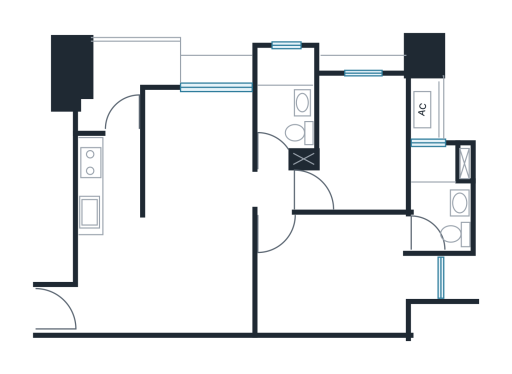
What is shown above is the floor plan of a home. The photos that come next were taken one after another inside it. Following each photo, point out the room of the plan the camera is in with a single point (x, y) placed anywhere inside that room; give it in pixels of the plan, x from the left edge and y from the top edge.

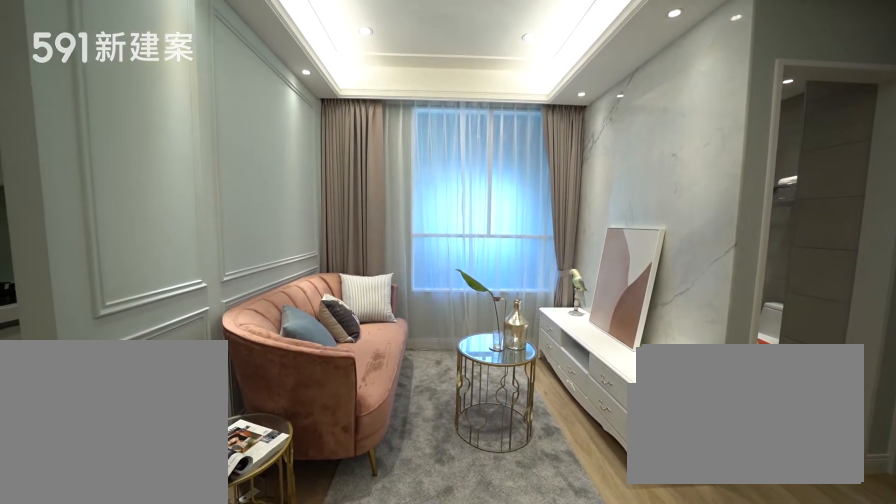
(196, 145)
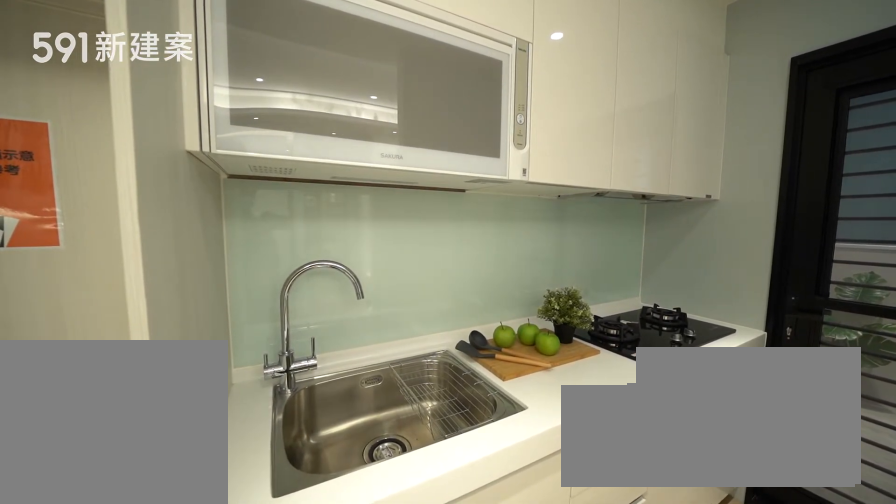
(109, 195)
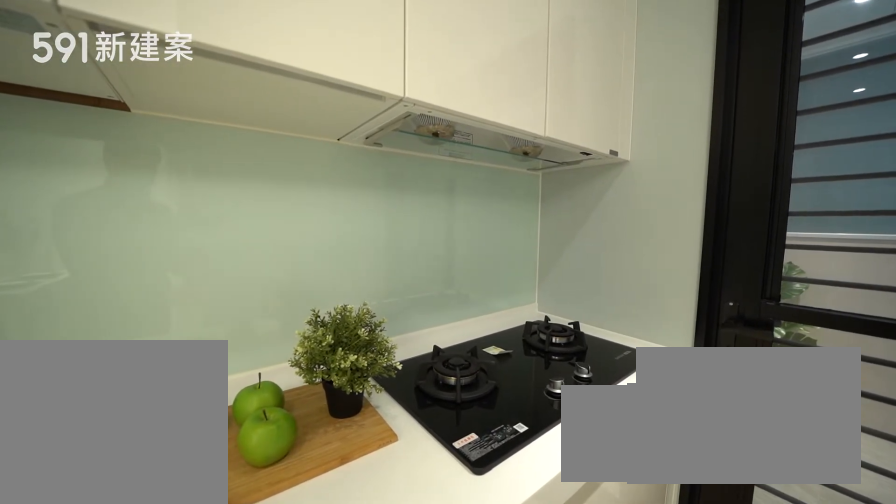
(109, 195)
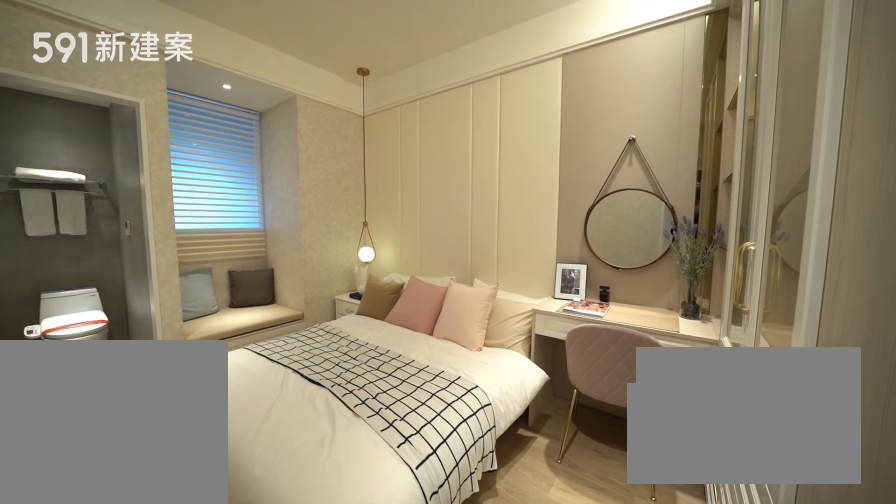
(334, 274)
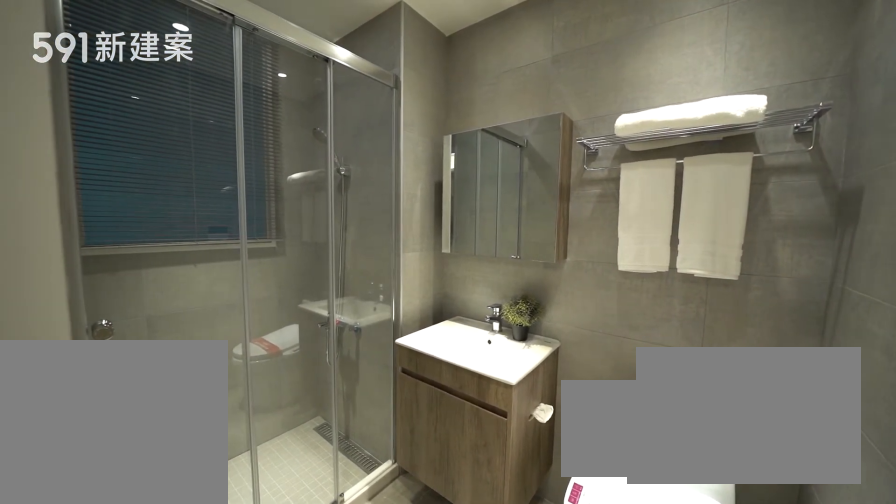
(442, 190)
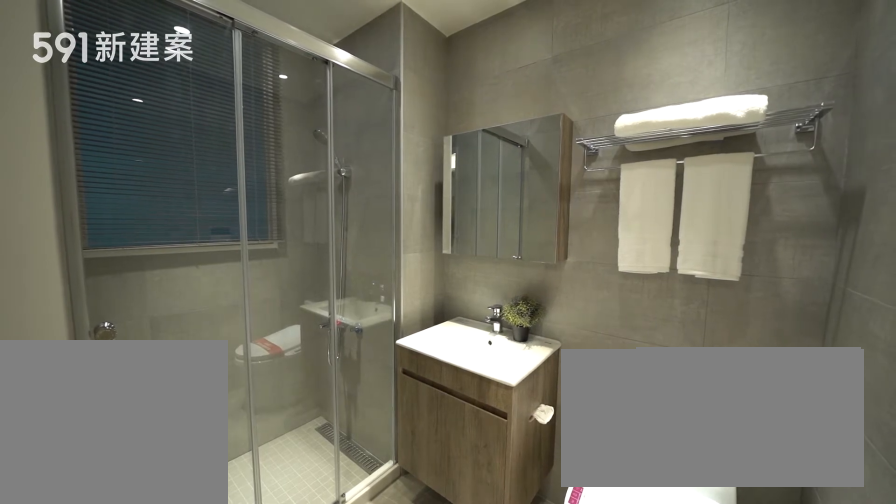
(442, 190)
